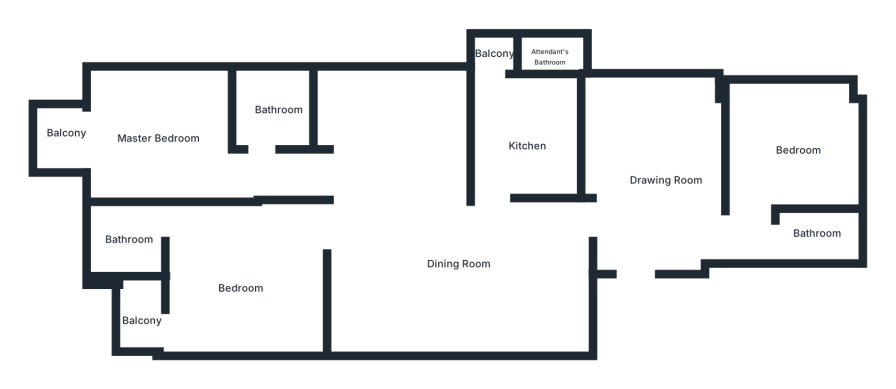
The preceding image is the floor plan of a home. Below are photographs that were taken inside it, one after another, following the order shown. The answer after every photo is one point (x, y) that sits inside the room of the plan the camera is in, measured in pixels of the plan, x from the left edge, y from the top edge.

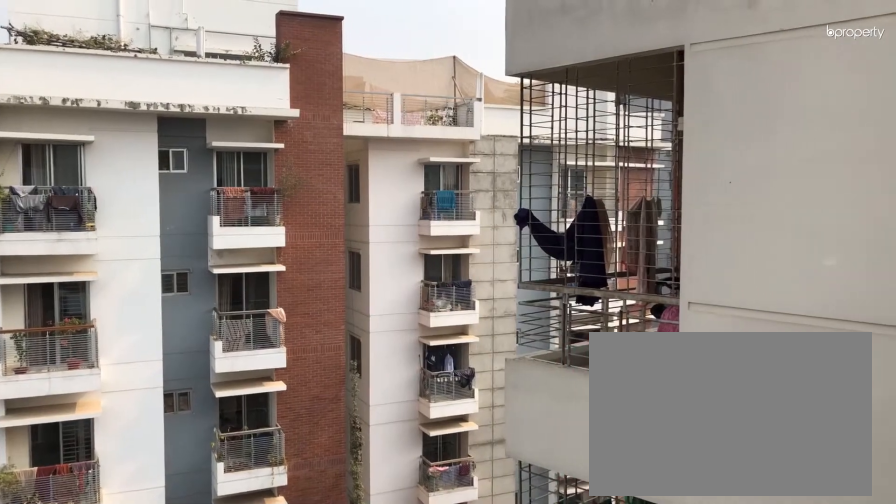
(68, 135)
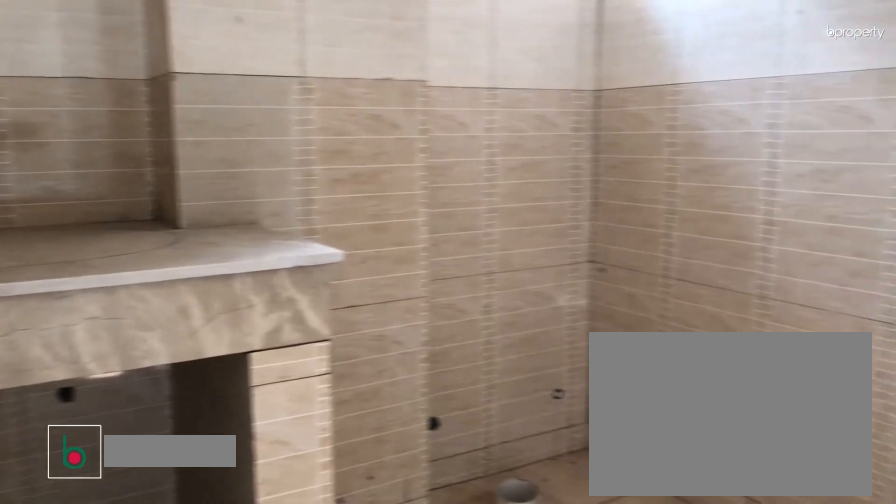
(277, 108)
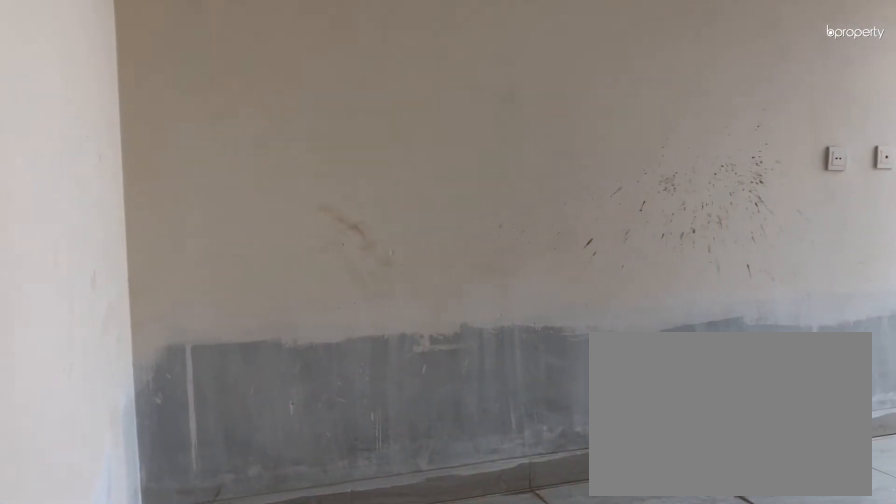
(243, 283)
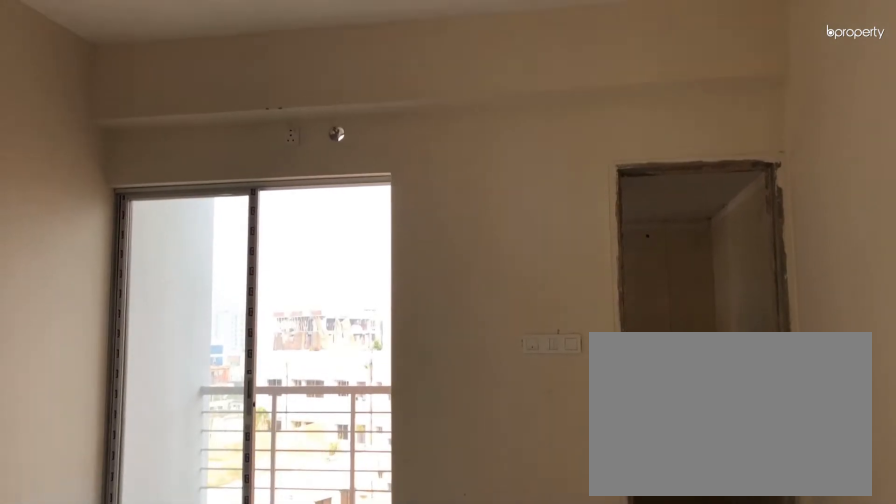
(243, 284)
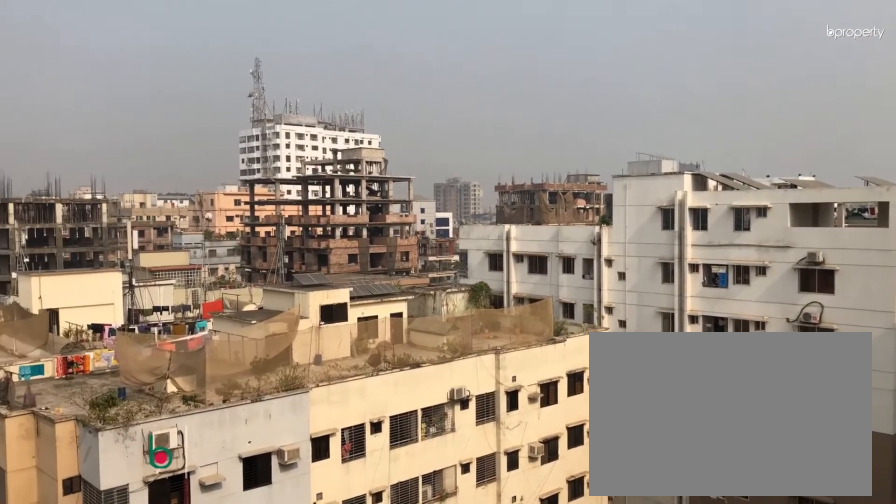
(140, 321)
